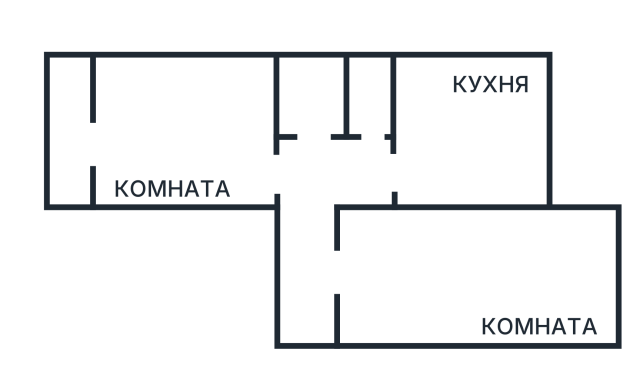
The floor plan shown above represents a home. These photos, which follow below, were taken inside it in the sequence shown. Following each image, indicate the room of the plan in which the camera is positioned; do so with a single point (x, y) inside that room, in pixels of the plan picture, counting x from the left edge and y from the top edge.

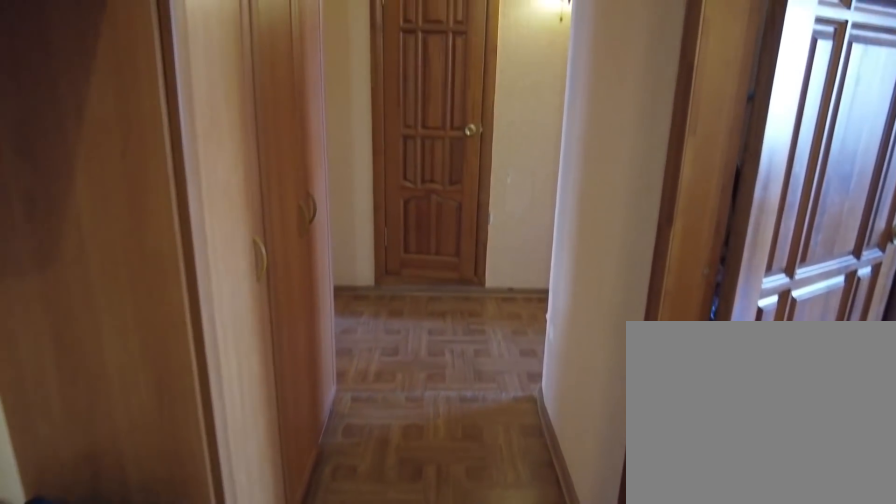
(315, 317)
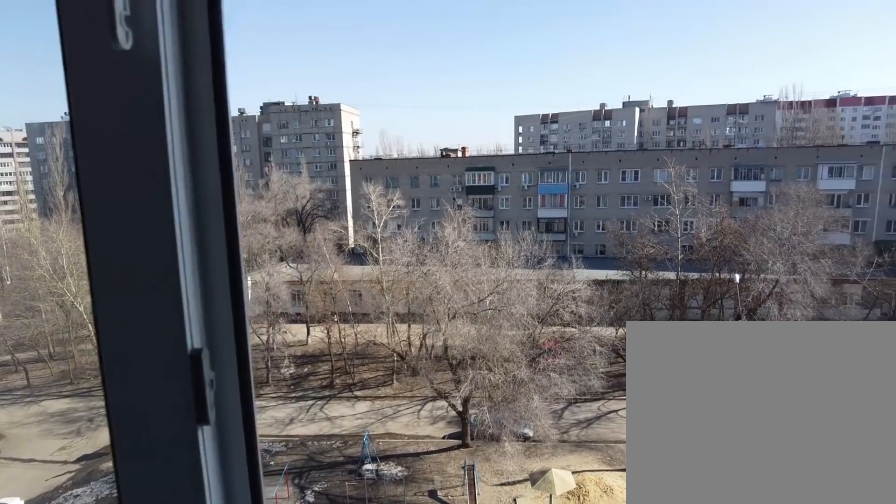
(418, 301)
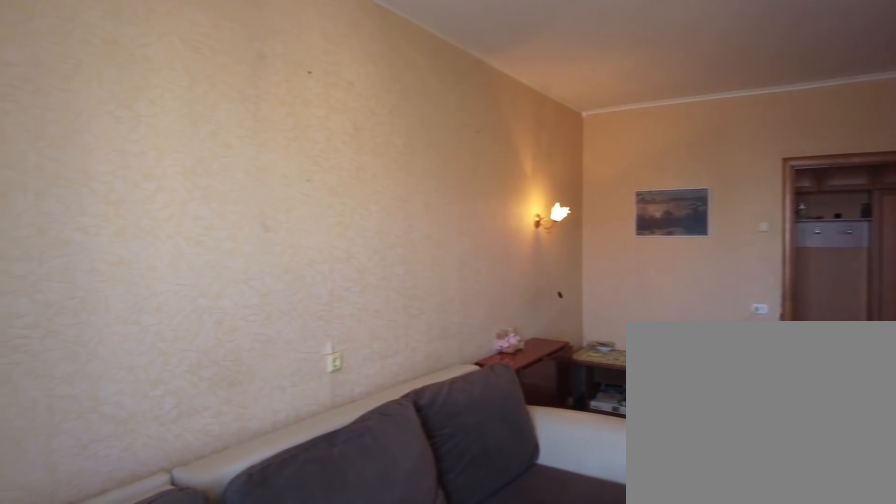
(418, 301)
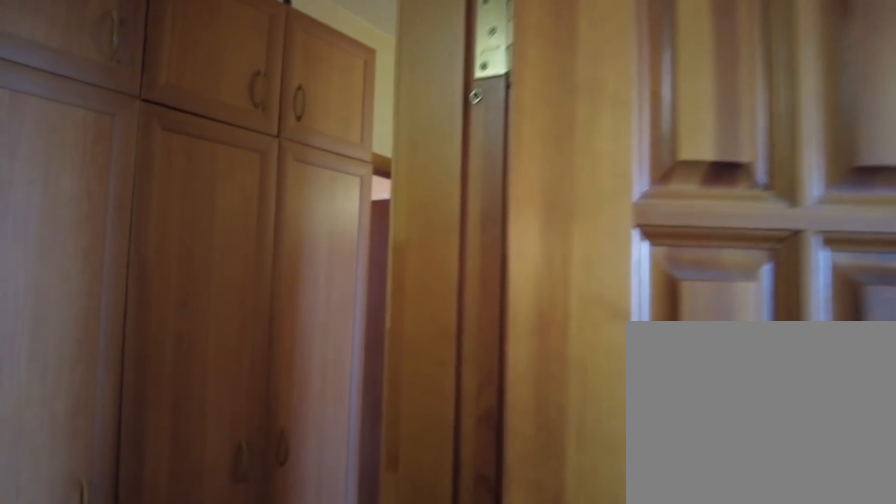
(341, 284)
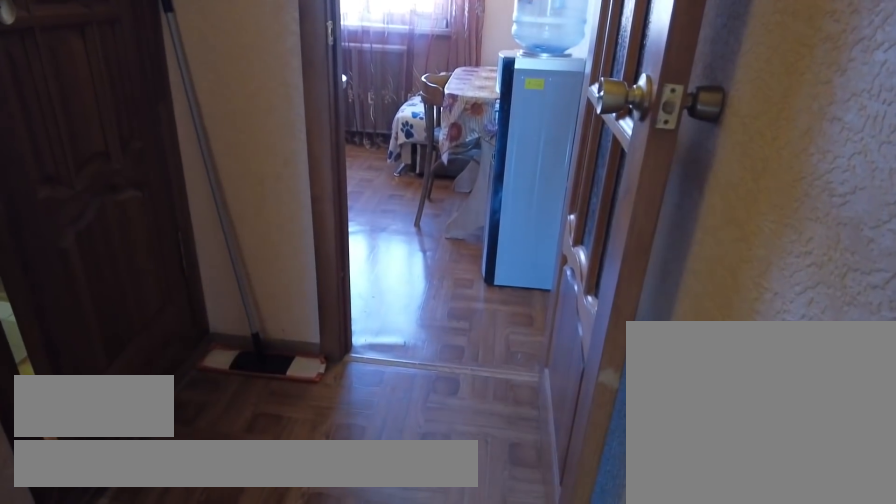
(314, 225)
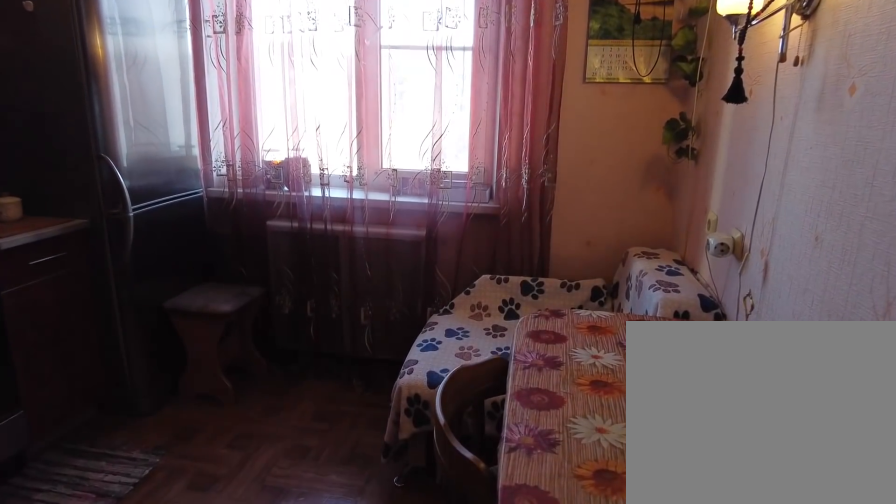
(431, 175)
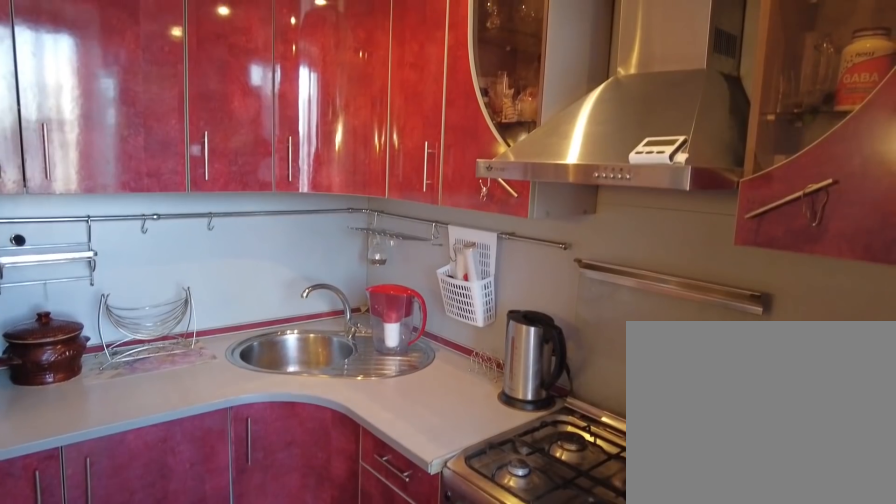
(431, 175)
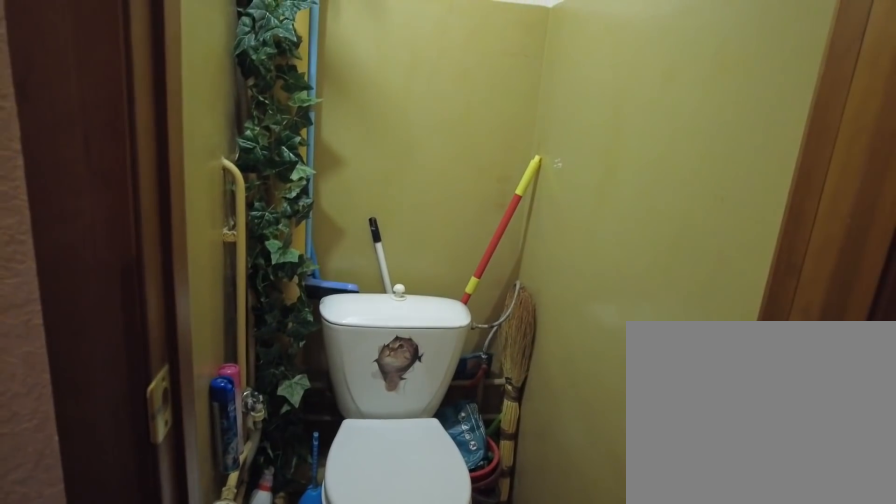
(372, 173)
